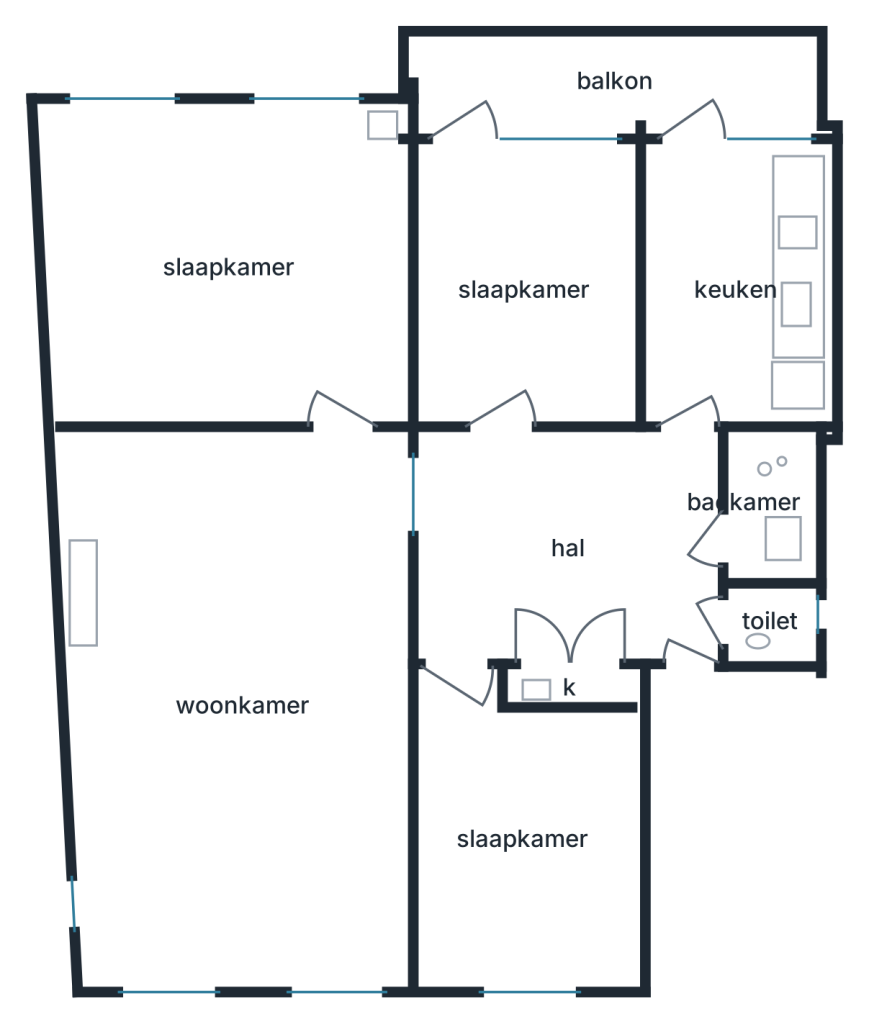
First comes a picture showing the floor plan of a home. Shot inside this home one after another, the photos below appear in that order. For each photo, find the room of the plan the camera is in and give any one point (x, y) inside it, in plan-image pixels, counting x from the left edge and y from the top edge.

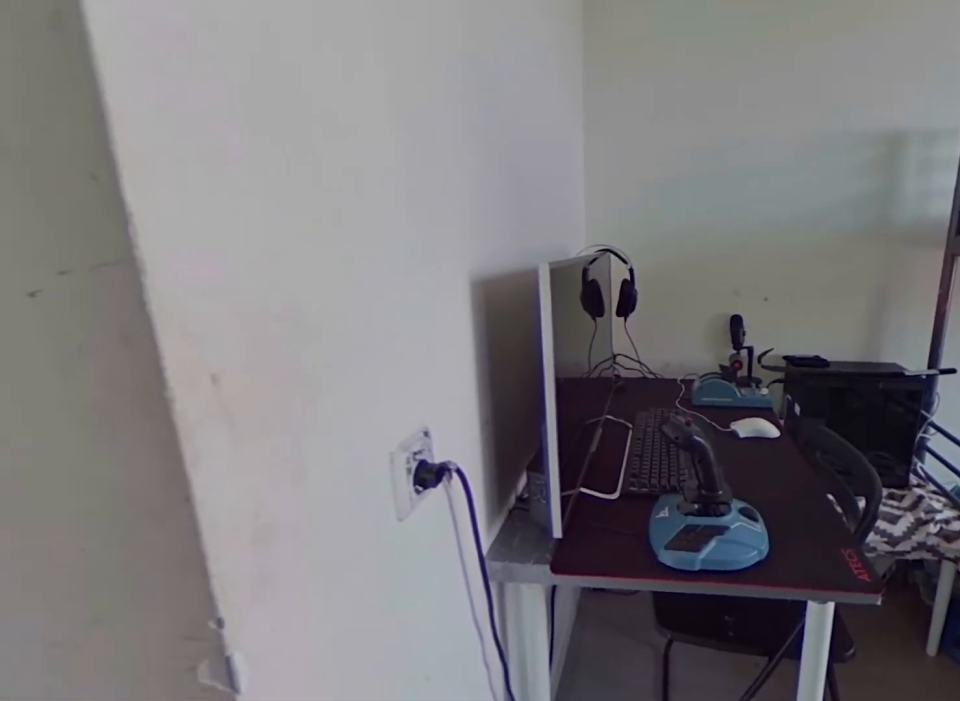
(523, 840)
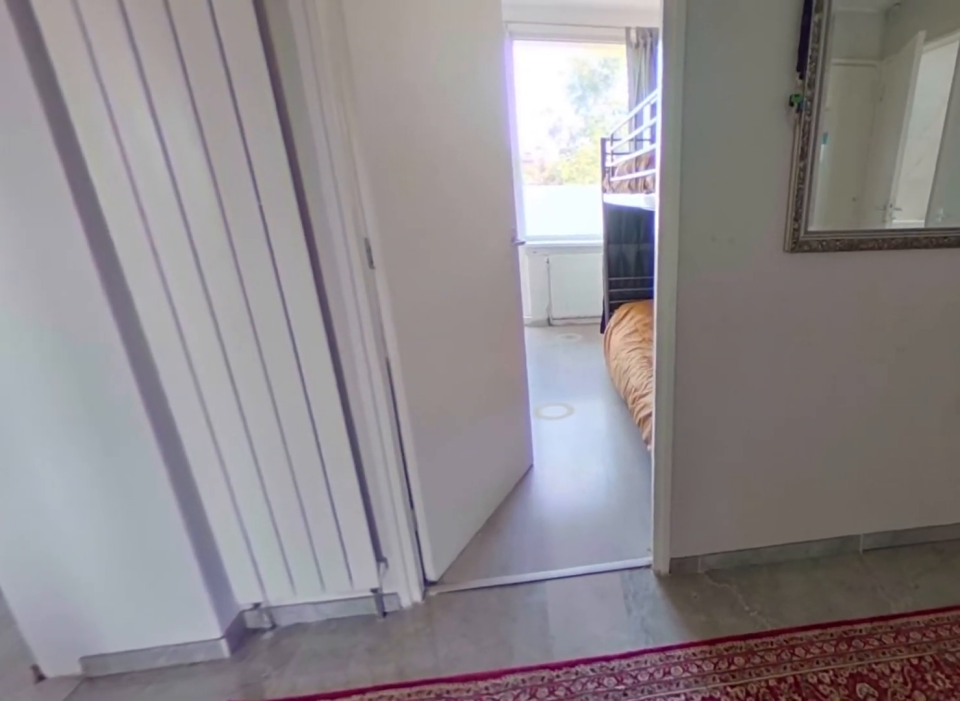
(565, 541)
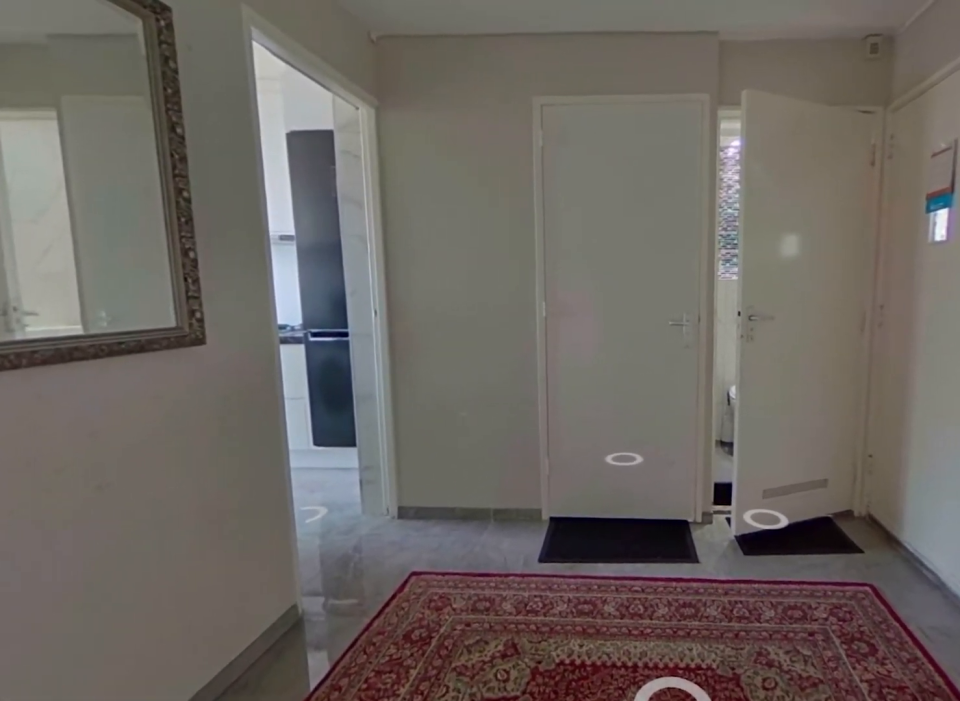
(565, 541)
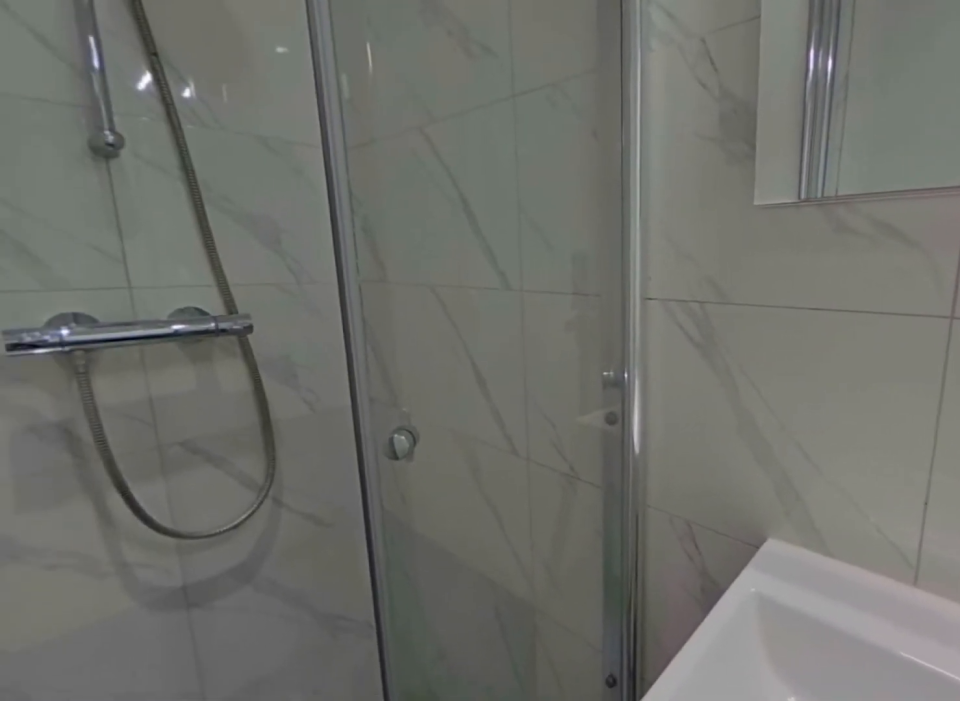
(768, 504)
